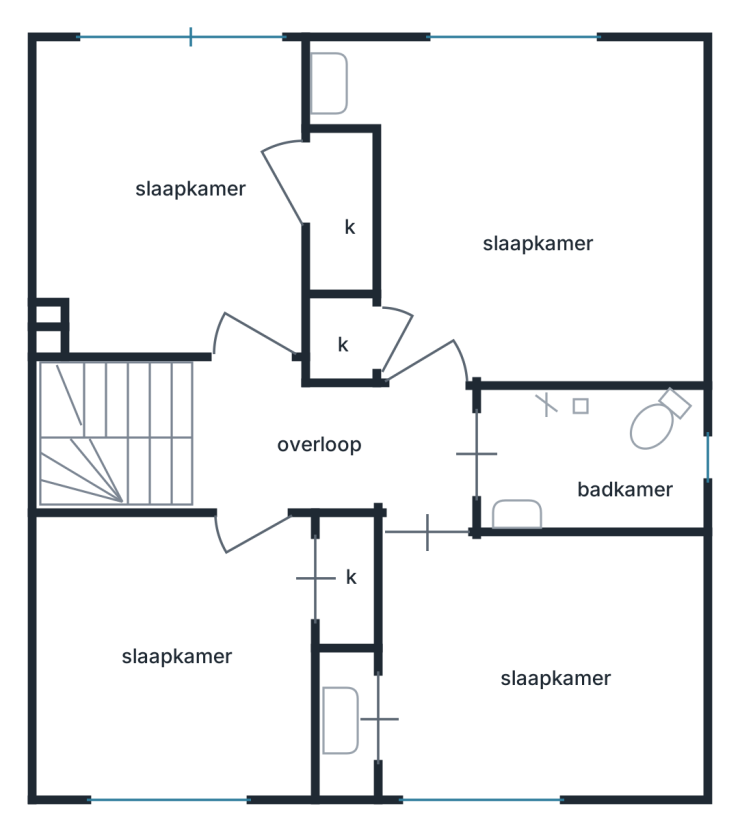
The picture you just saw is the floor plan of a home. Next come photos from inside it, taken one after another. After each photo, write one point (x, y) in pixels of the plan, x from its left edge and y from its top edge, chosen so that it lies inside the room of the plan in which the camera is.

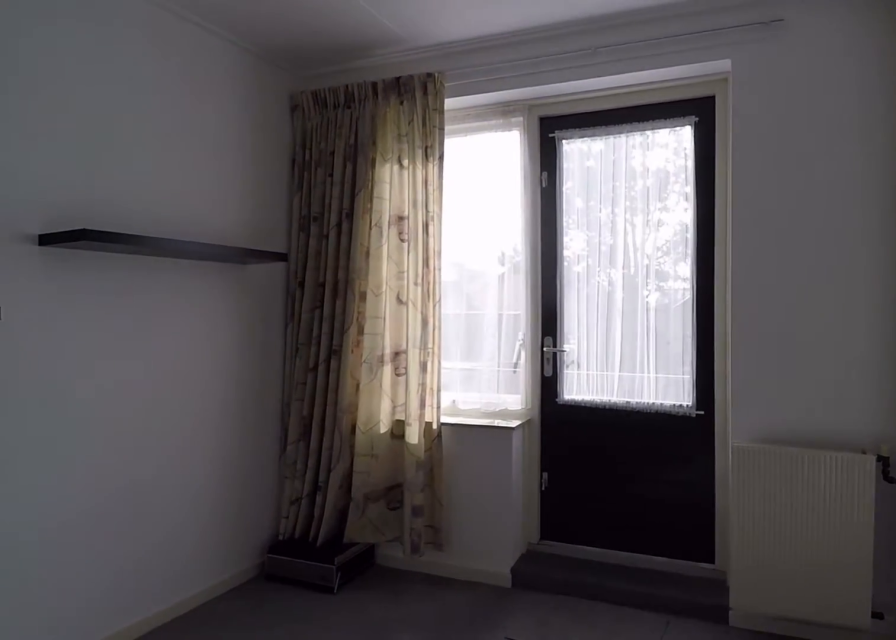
(173, 198)
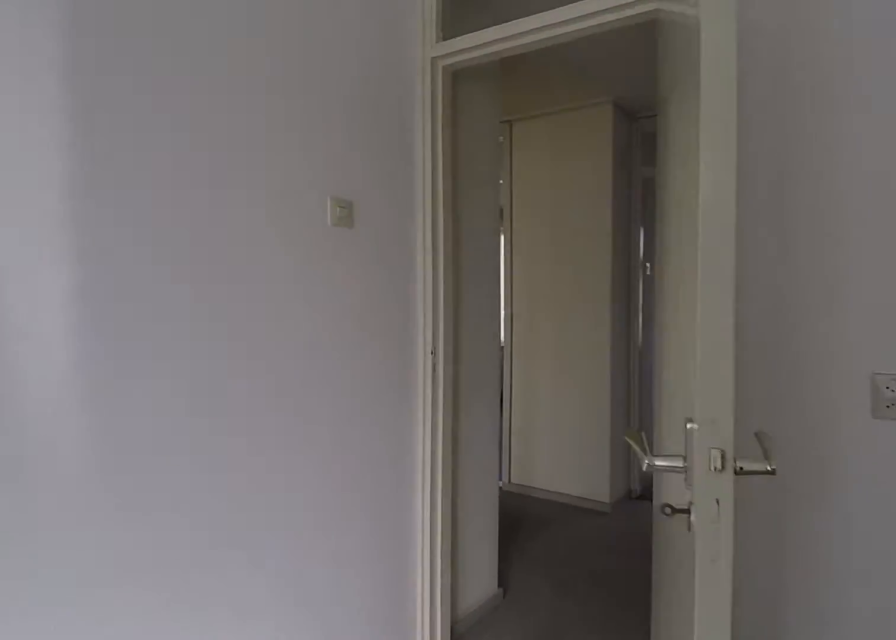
(173, 198)
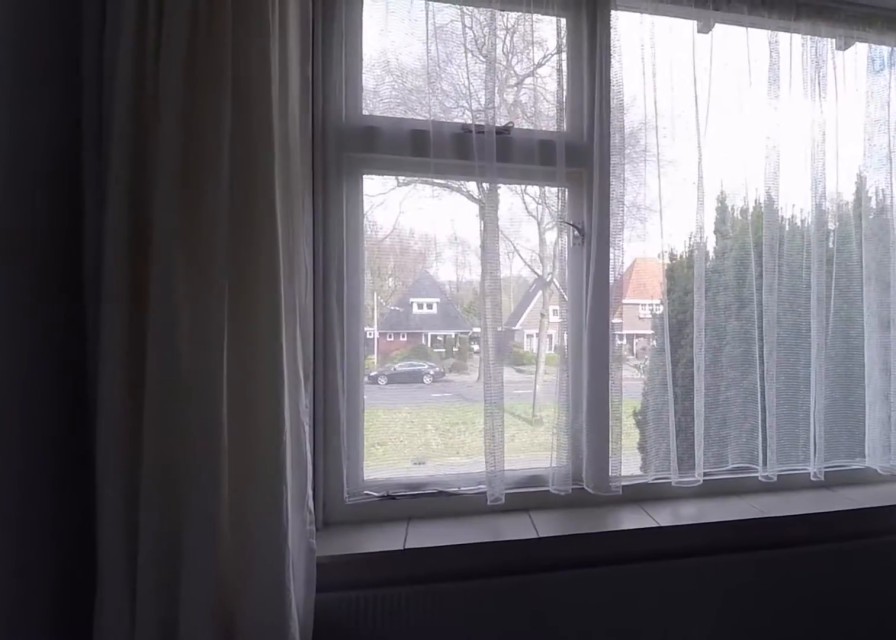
(175, 654)
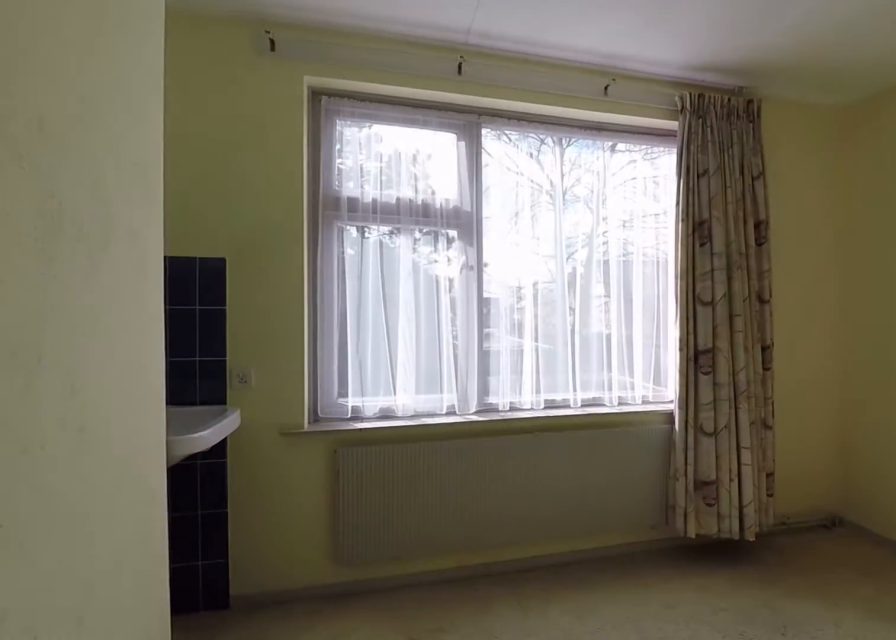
(528, 209)
